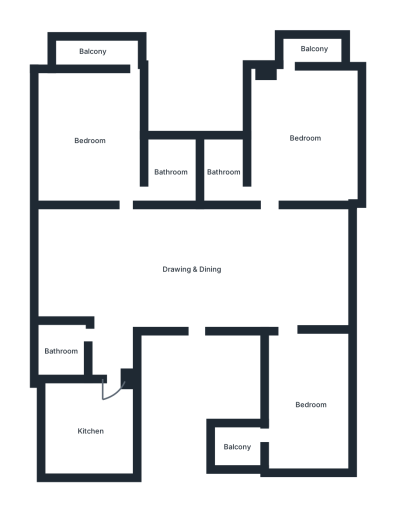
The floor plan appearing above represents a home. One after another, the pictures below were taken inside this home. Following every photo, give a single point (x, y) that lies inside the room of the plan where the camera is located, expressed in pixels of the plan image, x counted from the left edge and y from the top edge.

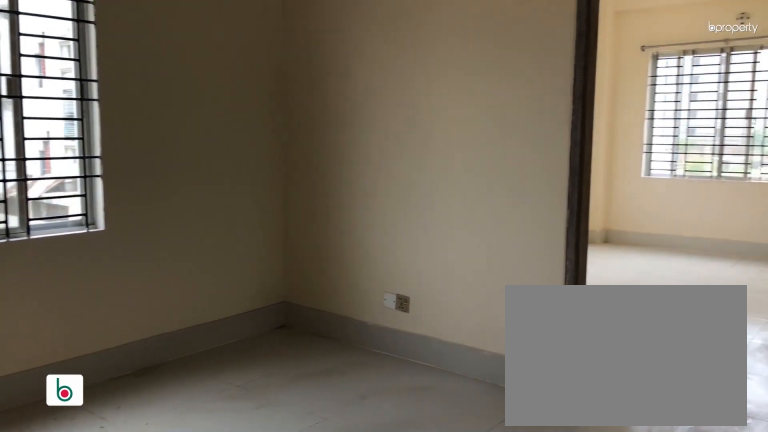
(191, 270)
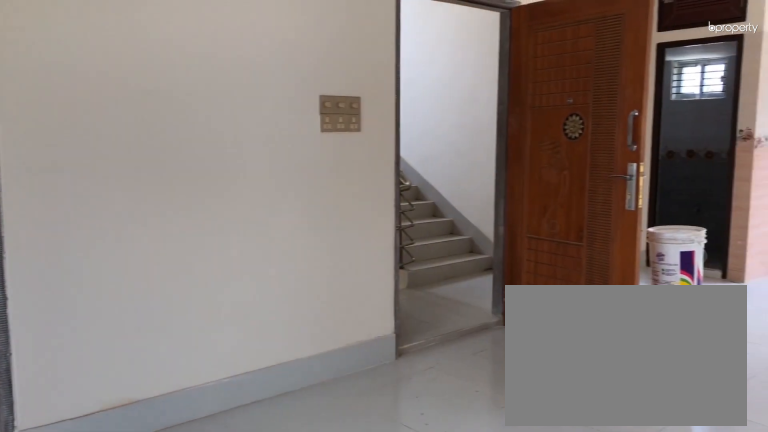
(191, 270)
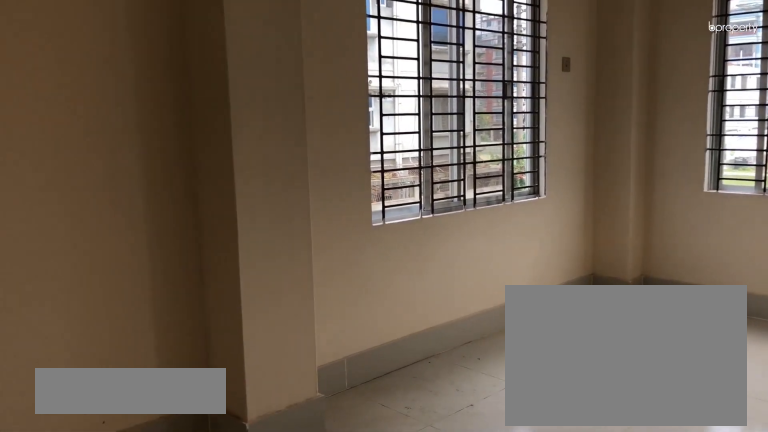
(310, 404)
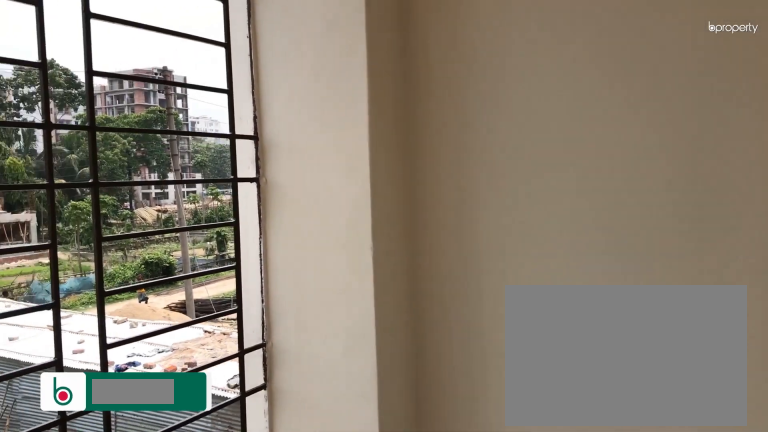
(239, 446)
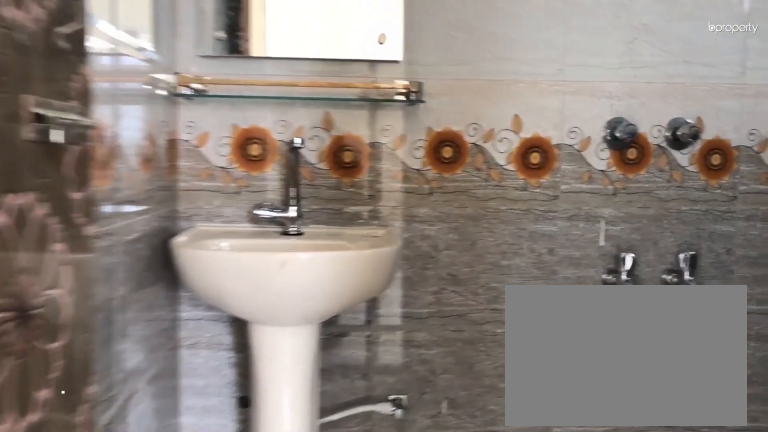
(223, 172)
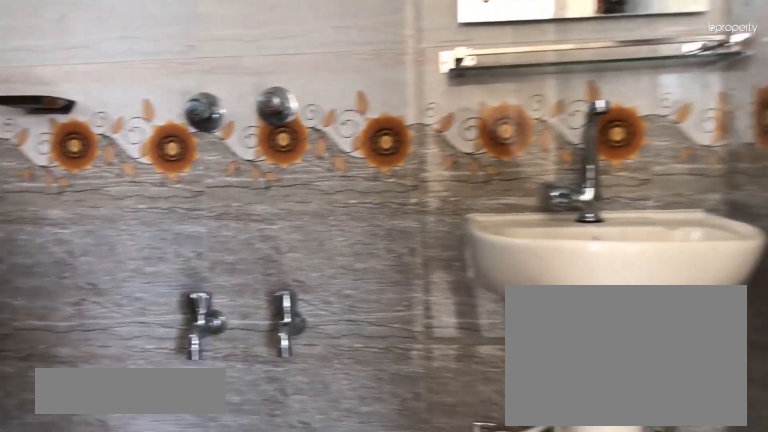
(171, 172)
